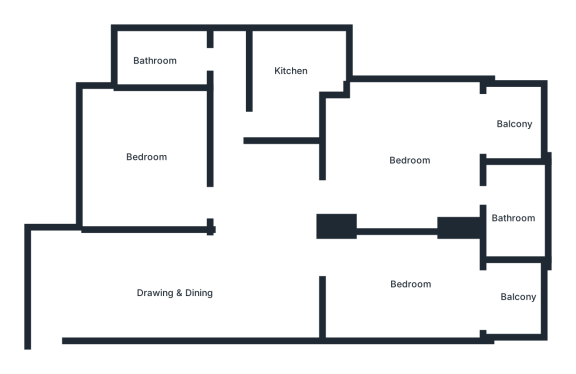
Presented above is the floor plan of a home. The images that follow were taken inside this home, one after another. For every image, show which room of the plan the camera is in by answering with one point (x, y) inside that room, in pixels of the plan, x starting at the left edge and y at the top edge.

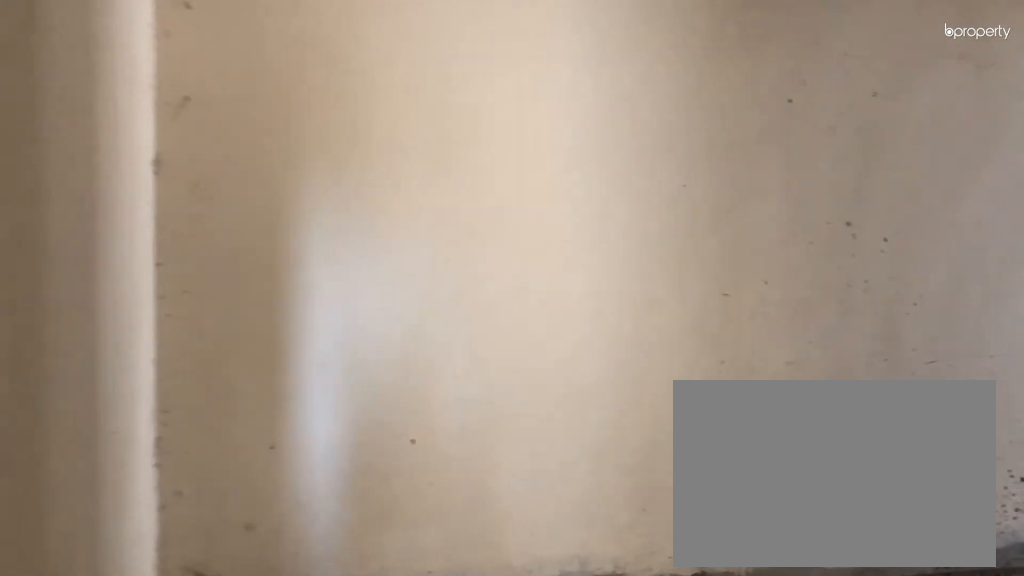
(62, 282)
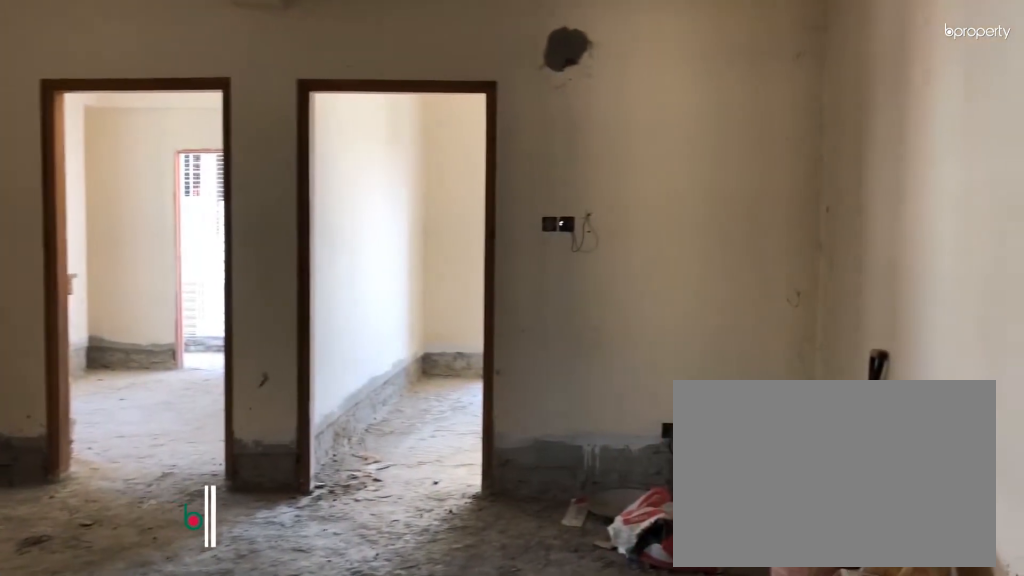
(245, 281)
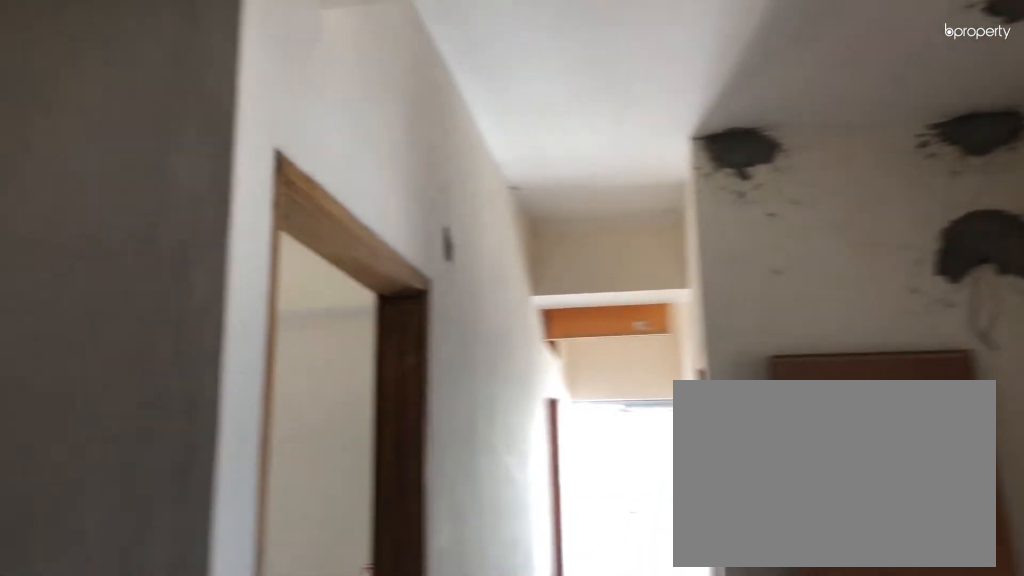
(245, 281)
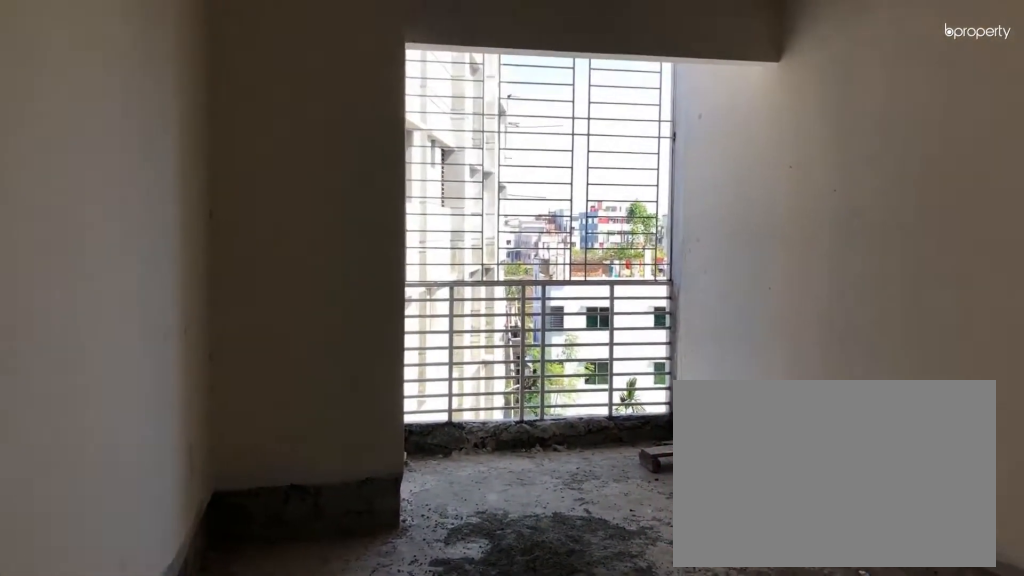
(354, 264)
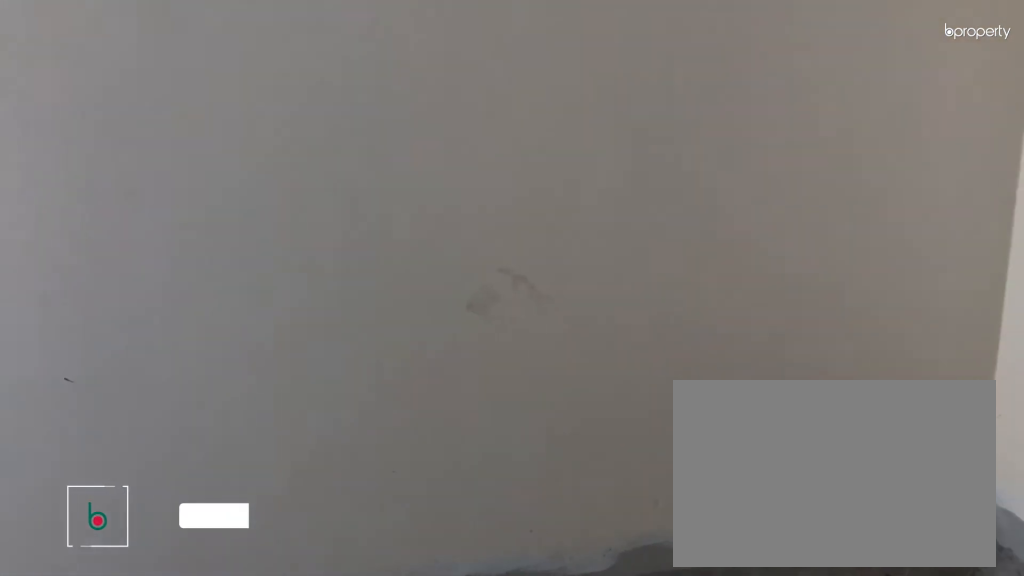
(426, 276)
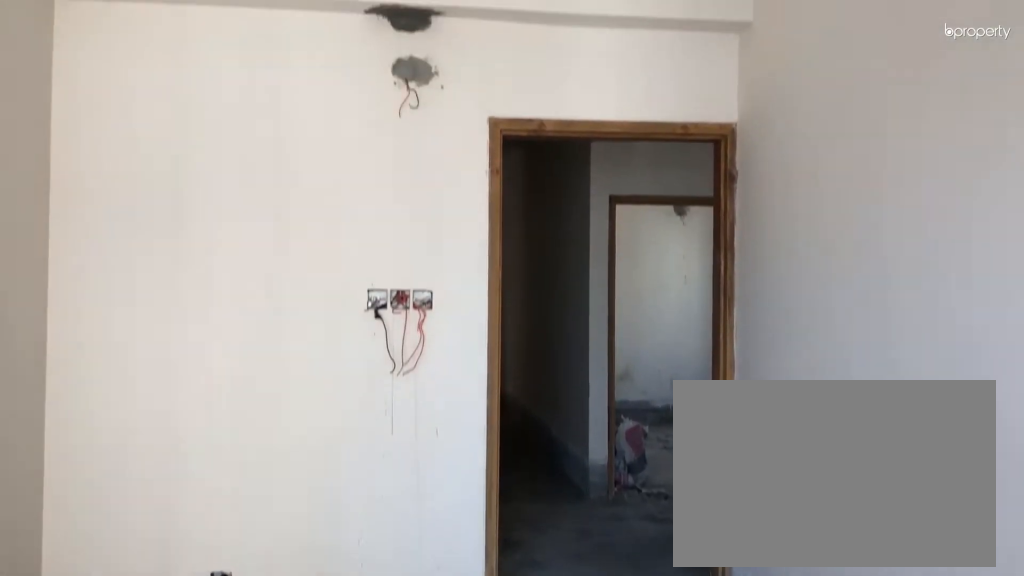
(426, 276)
